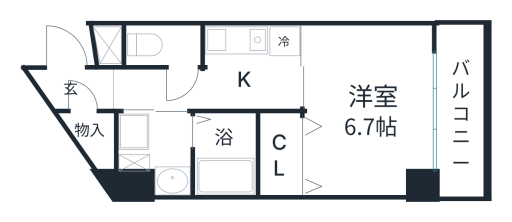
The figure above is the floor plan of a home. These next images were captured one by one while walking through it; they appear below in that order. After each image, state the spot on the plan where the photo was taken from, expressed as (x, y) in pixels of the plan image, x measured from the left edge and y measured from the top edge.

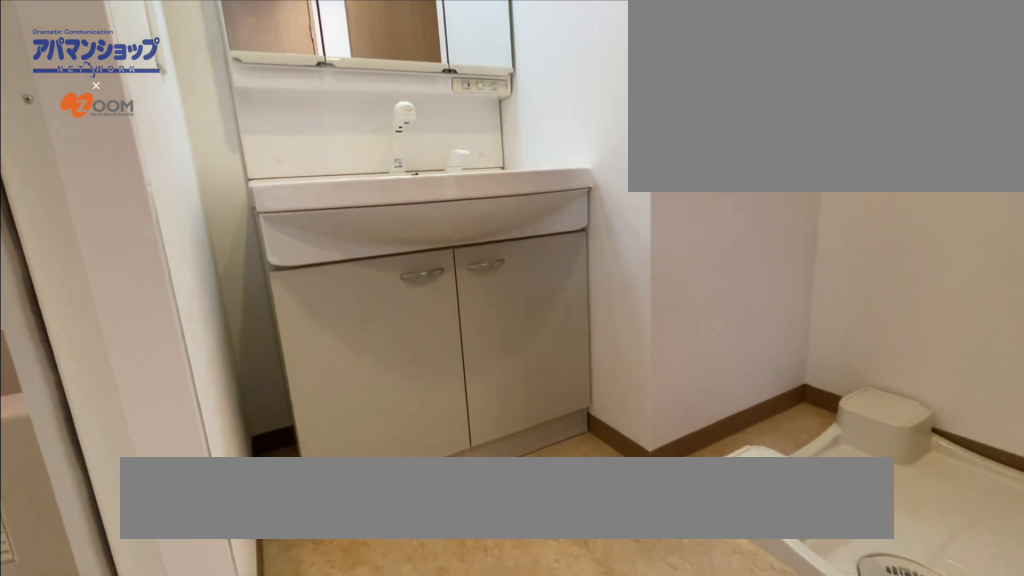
(171, 89)
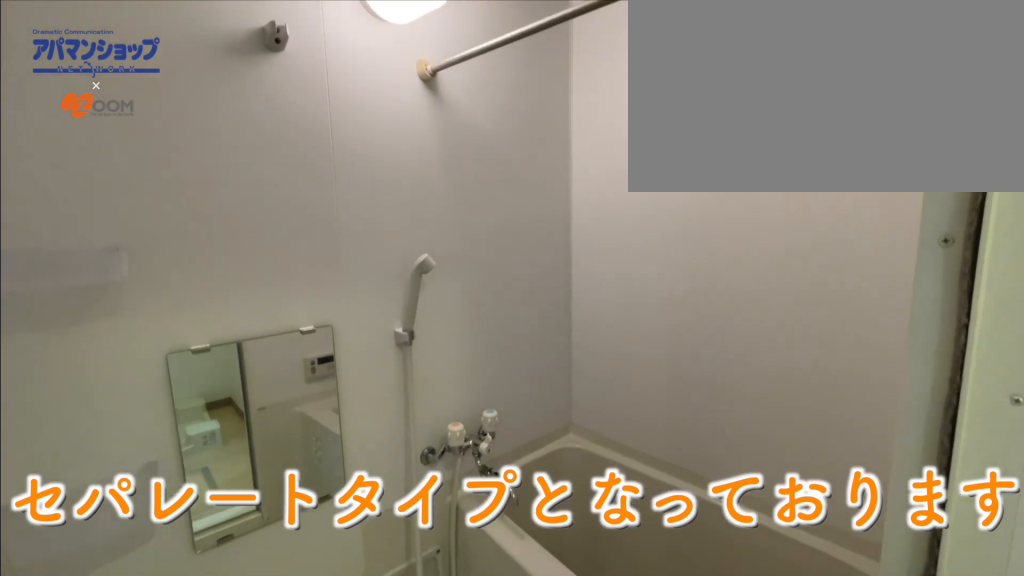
(176, 108)
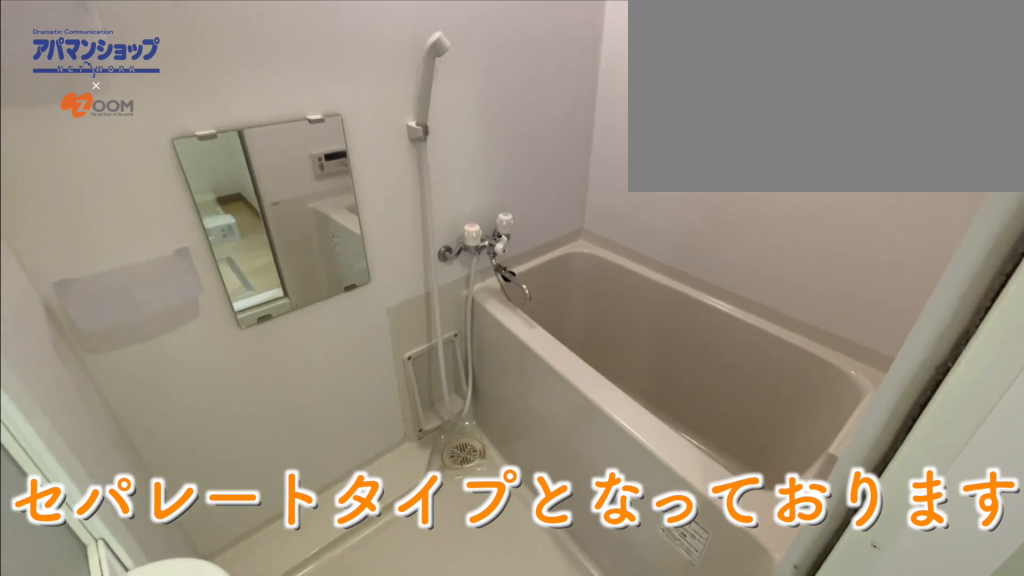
(176, 108)
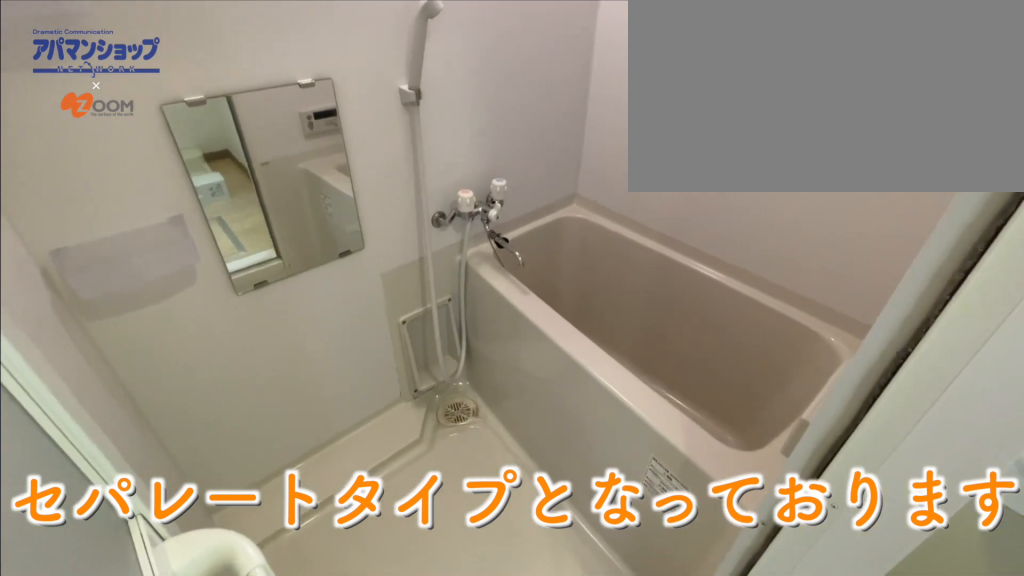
(176, 108)
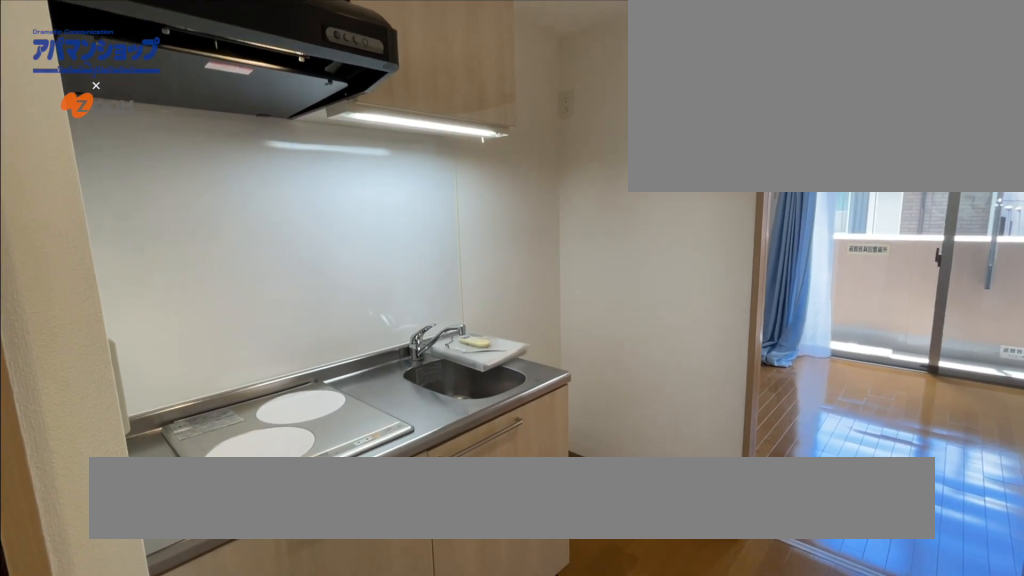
(205, 87)
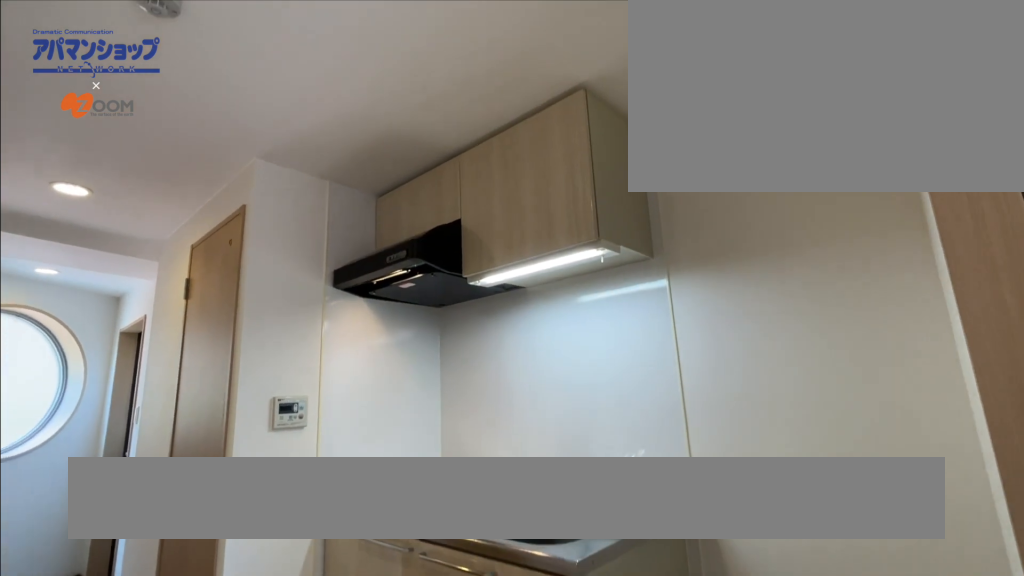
(319, 92)
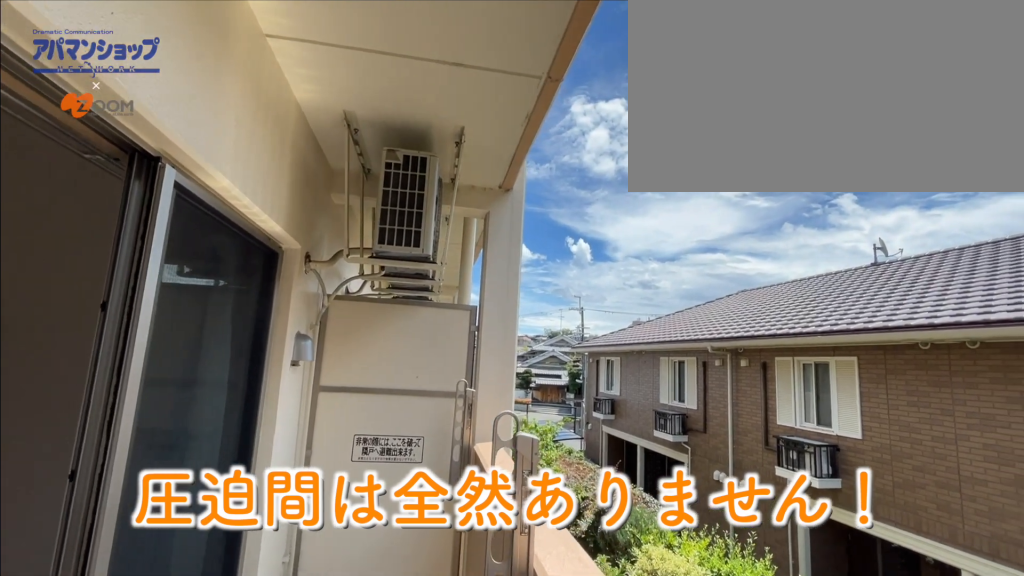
(466, 178)
